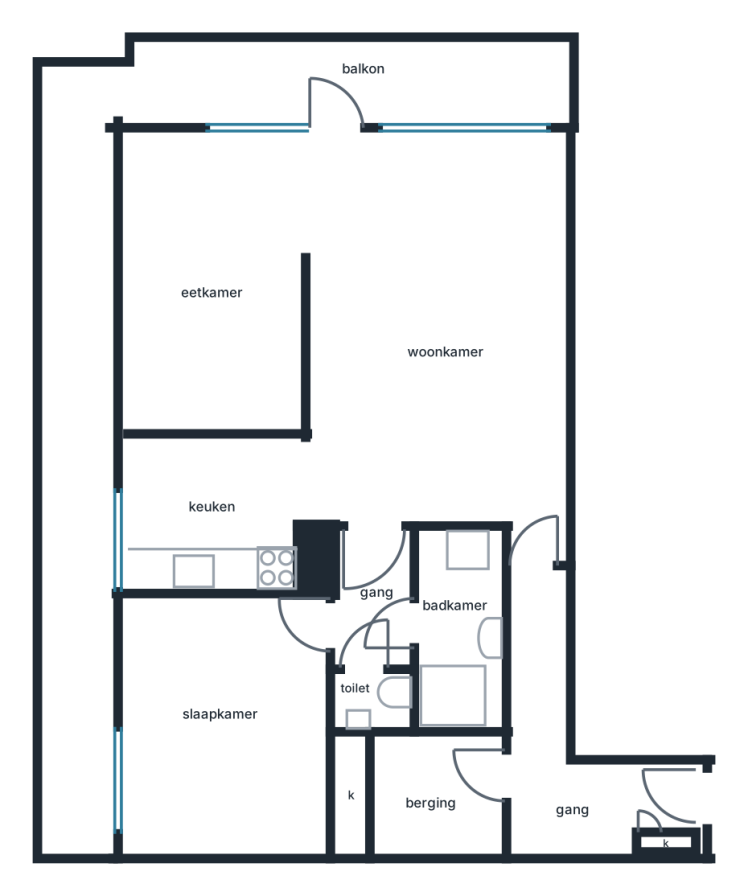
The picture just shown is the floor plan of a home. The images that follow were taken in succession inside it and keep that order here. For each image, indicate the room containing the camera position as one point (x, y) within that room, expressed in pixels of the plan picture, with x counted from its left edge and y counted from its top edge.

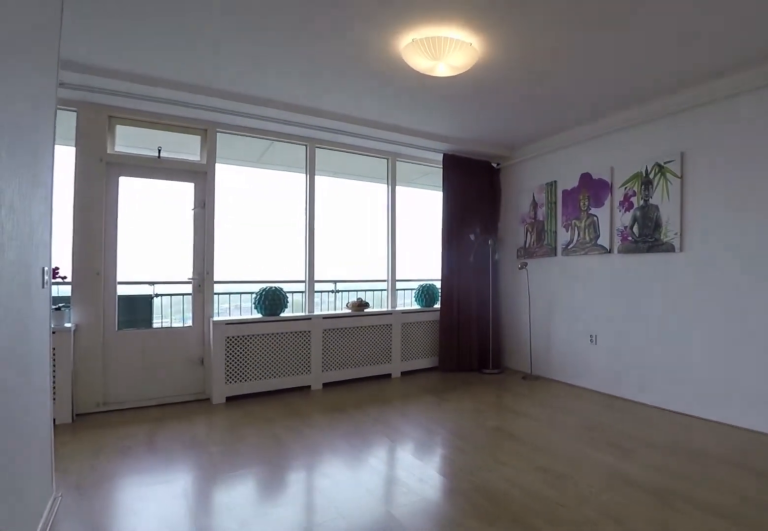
(438, 335)
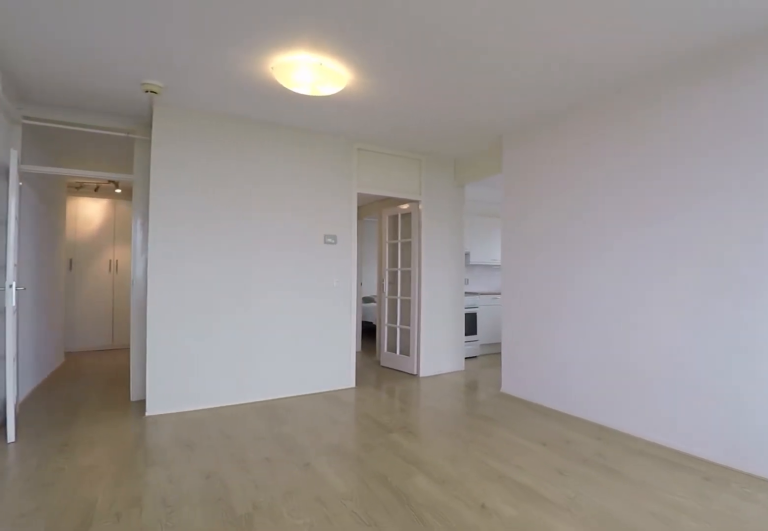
(438, 335)
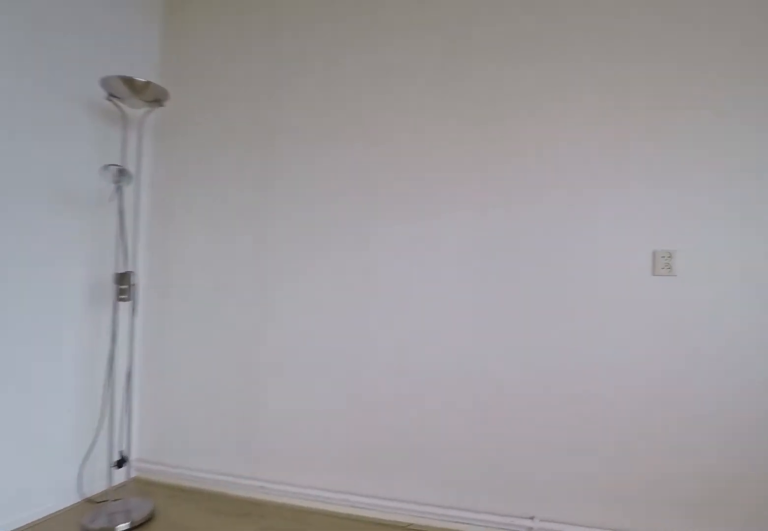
(216, 281)
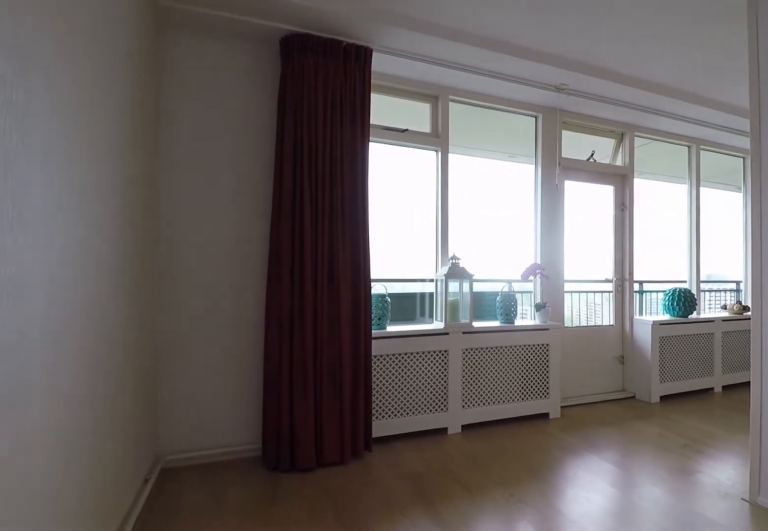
(216, 281)
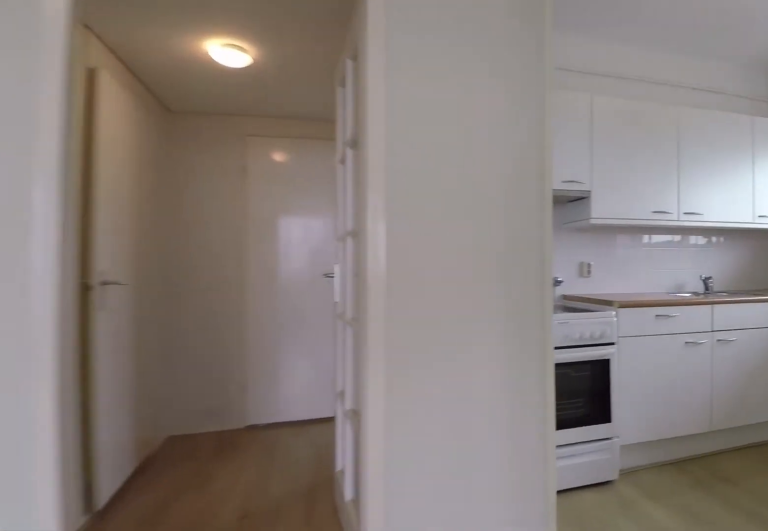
(438, 333)
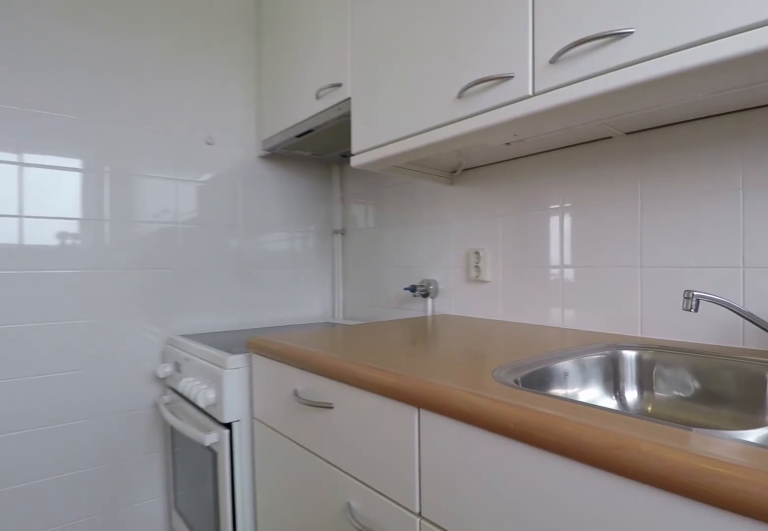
(211, 566)
